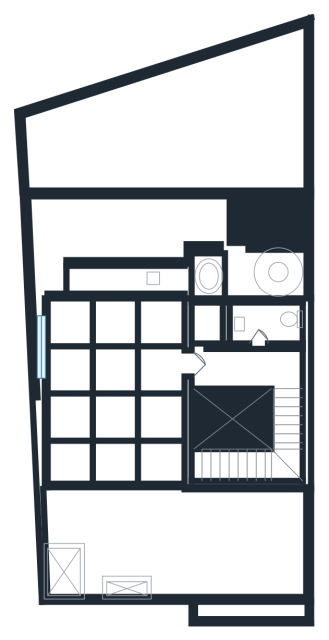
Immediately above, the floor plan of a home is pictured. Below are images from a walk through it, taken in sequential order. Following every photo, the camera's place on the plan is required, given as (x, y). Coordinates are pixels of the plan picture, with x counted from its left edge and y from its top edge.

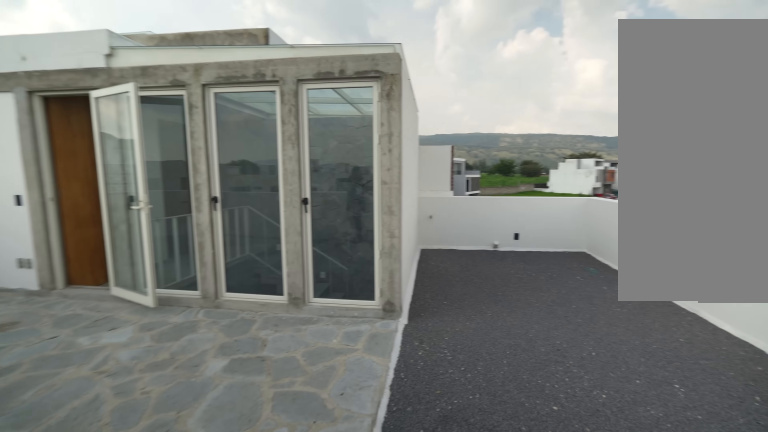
(67, 497)
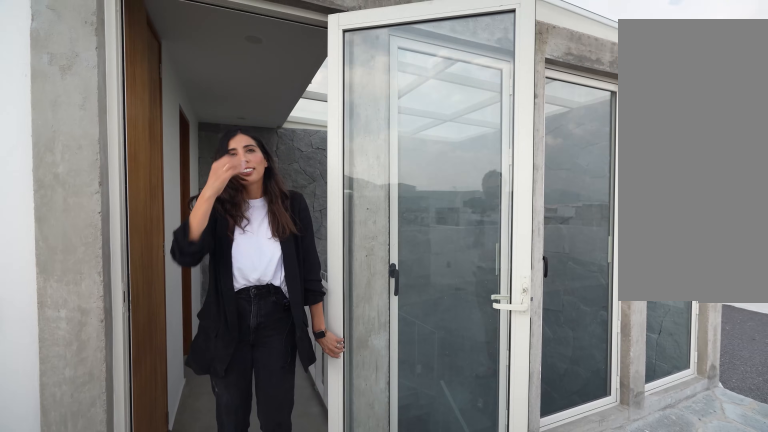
(154, 366)
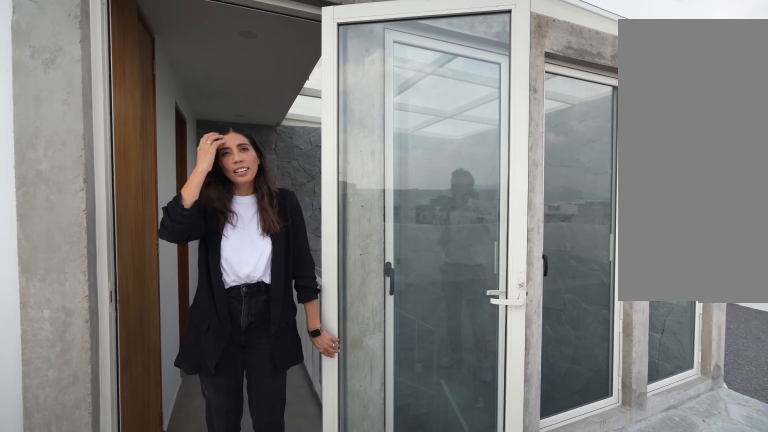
(151, 364)
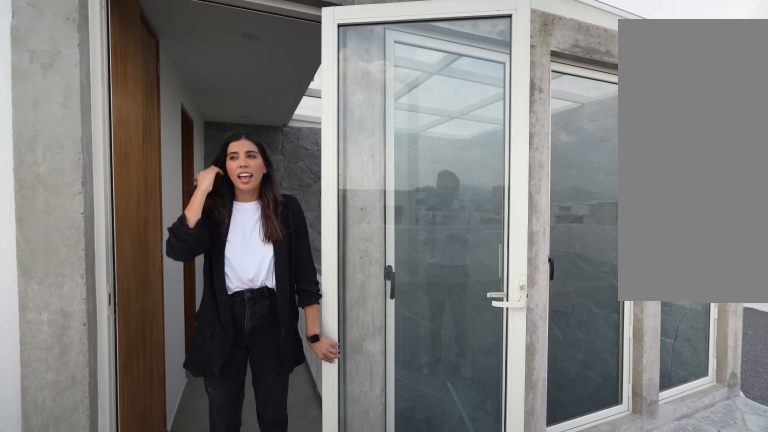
(151, 363)
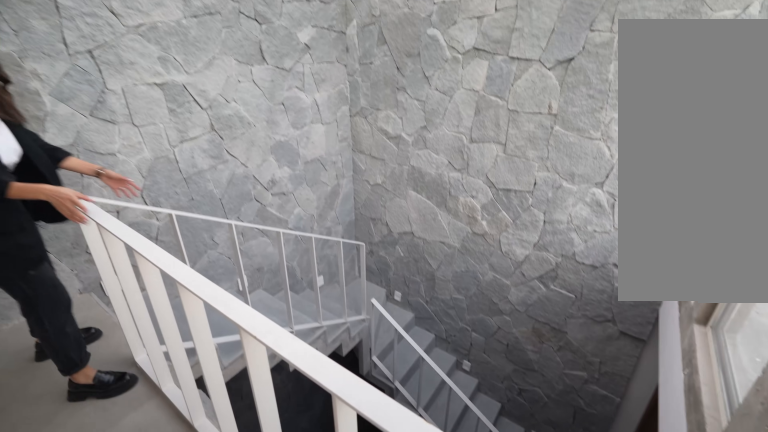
(235, 368)
